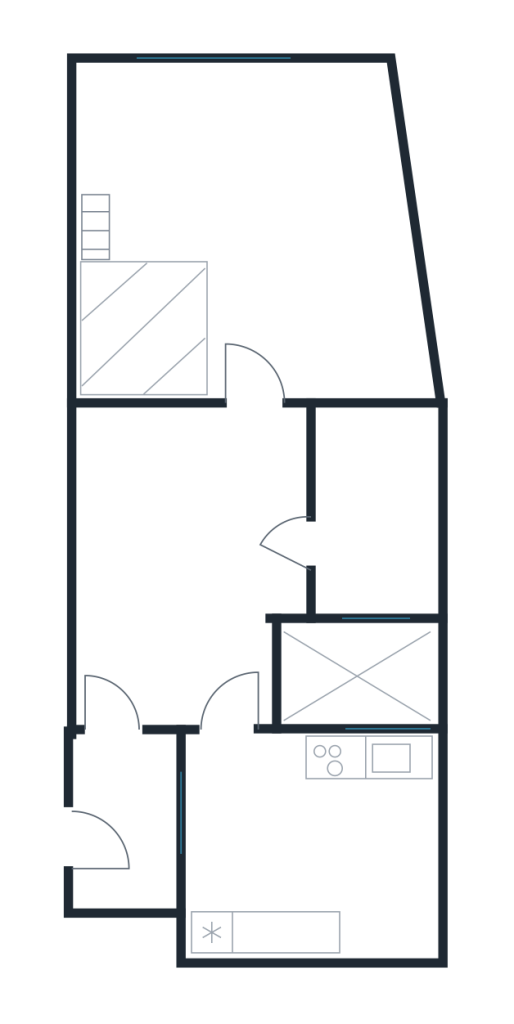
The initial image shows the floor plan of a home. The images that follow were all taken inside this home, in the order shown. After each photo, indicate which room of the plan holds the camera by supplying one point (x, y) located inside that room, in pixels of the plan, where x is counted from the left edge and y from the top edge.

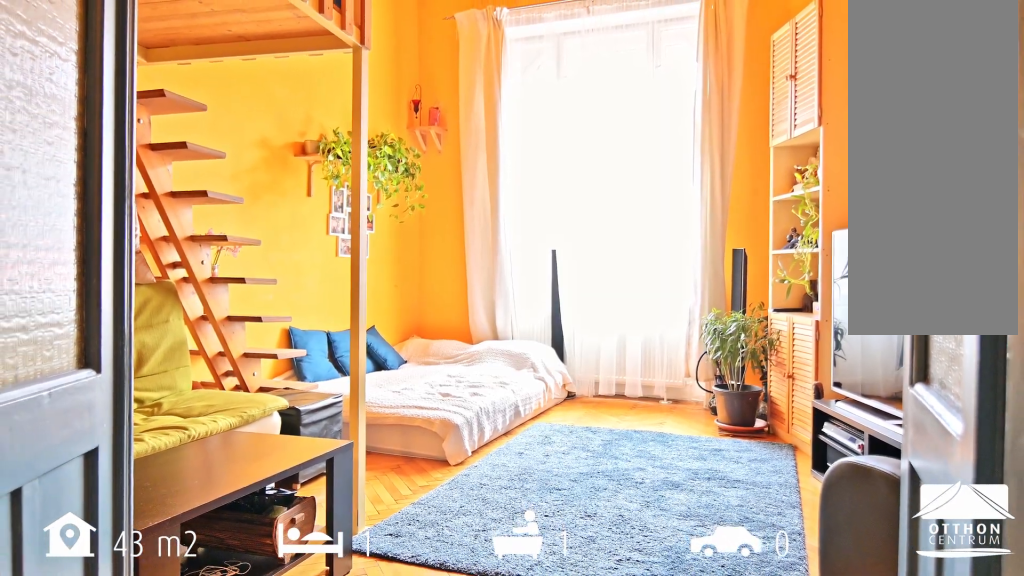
(258, 231)
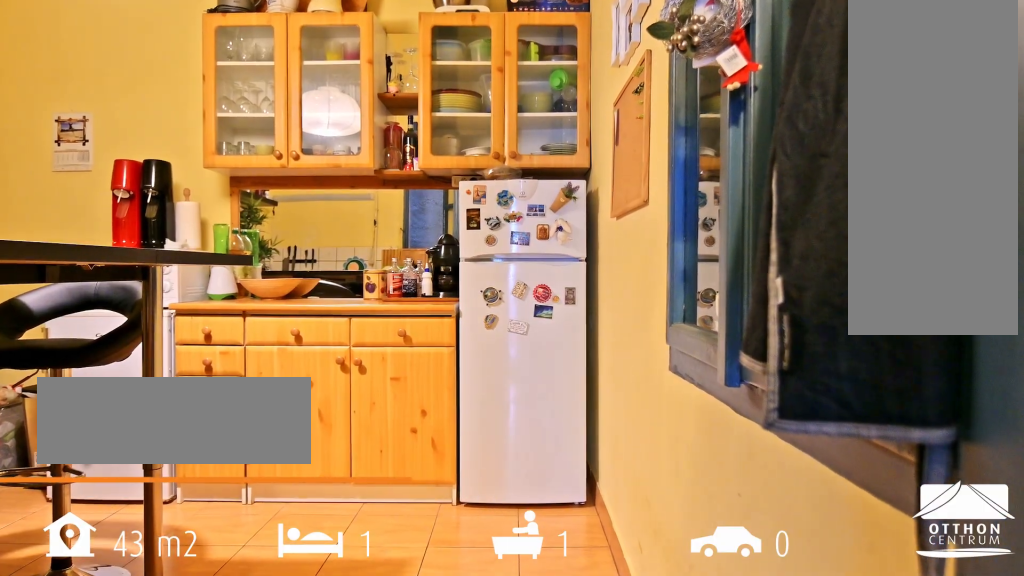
(304, 847)
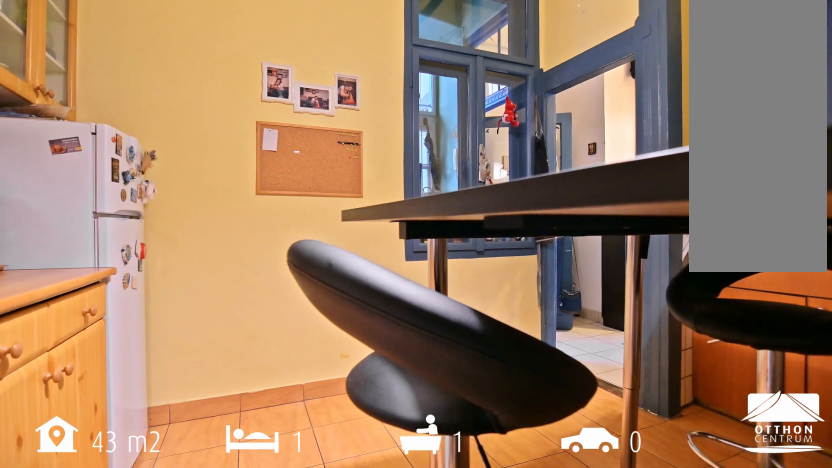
(304, 847)
